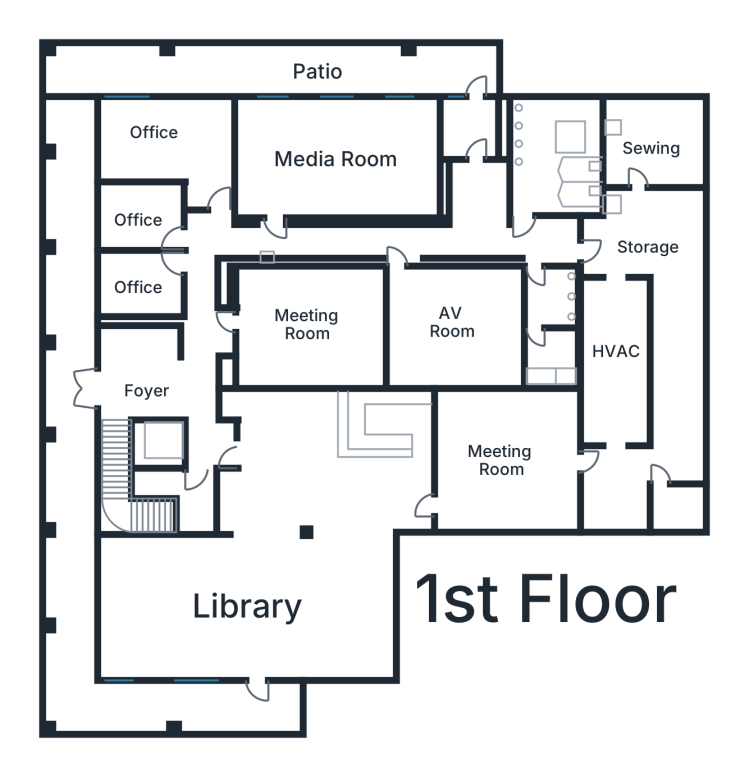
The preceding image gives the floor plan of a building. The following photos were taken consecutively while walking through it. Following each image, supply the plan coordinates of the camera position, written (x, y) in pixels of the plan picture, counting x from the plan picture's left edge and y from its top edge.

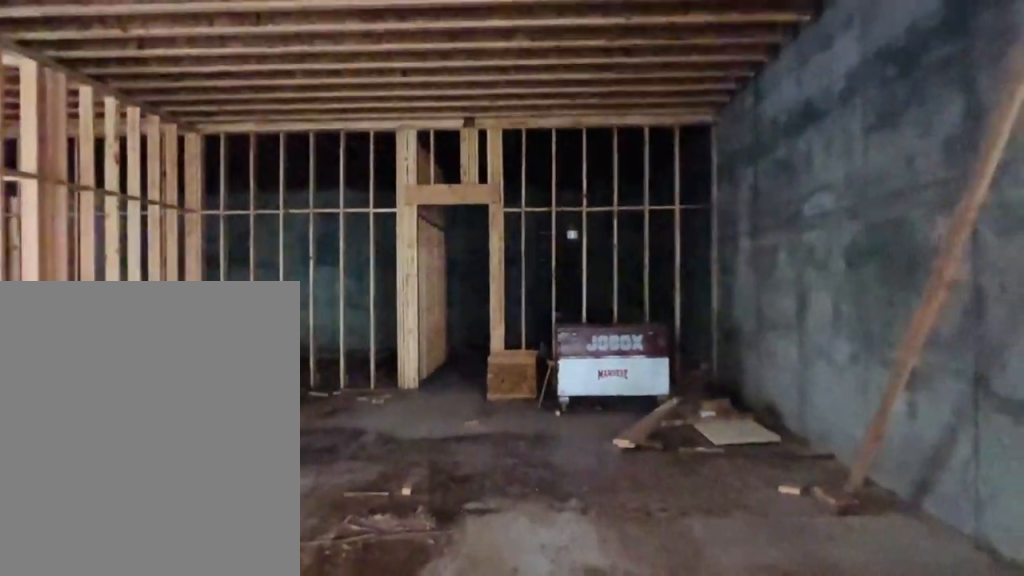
(420, 465)
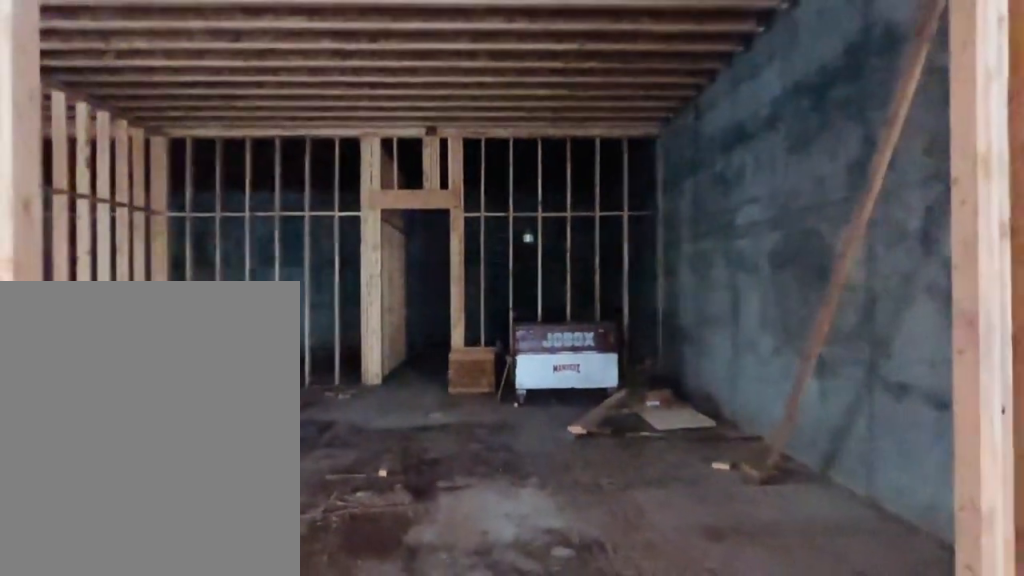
(410, 466)
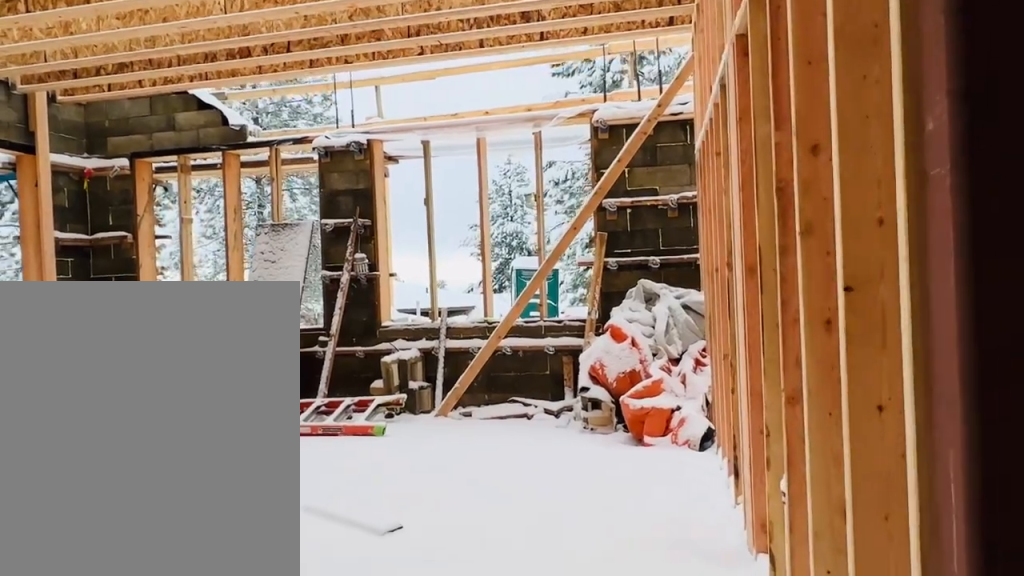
(237, 558)
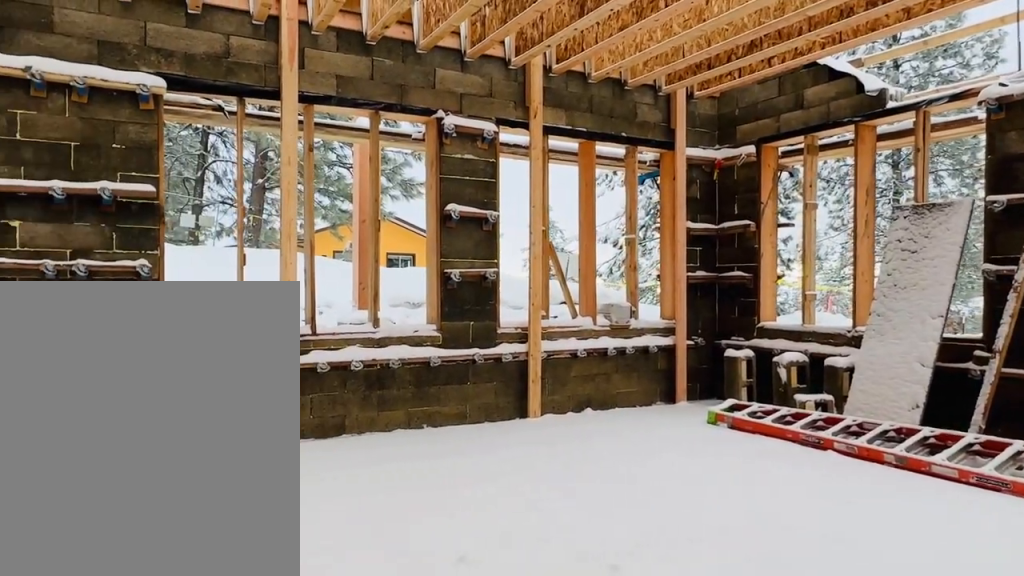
(226, 564)
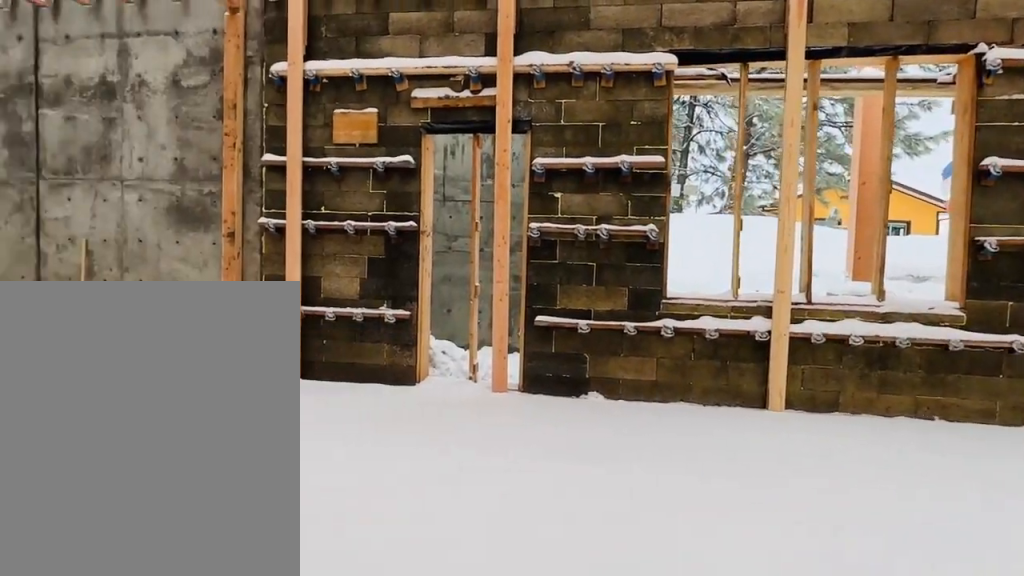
(226, 563)
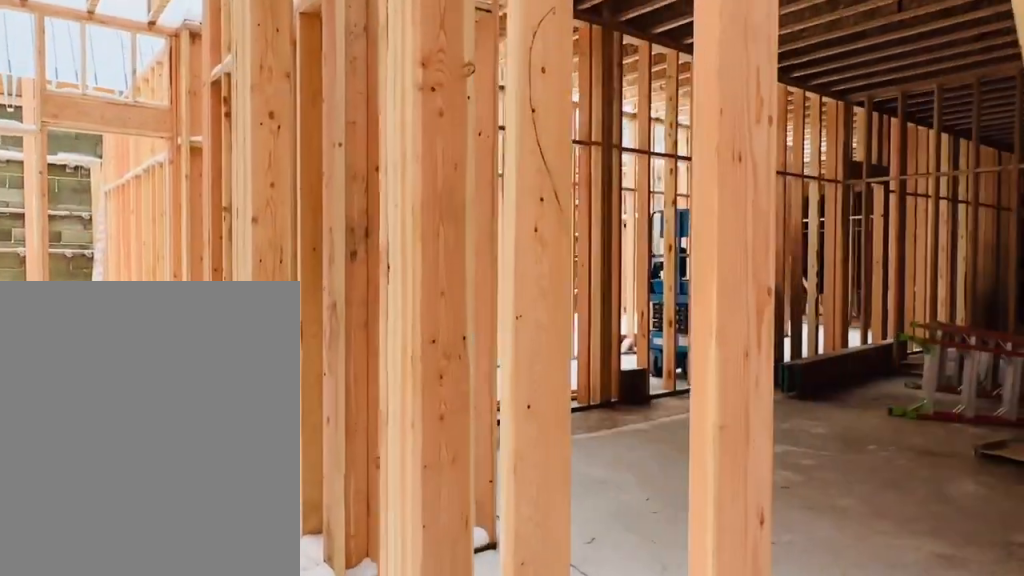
(215, 366)
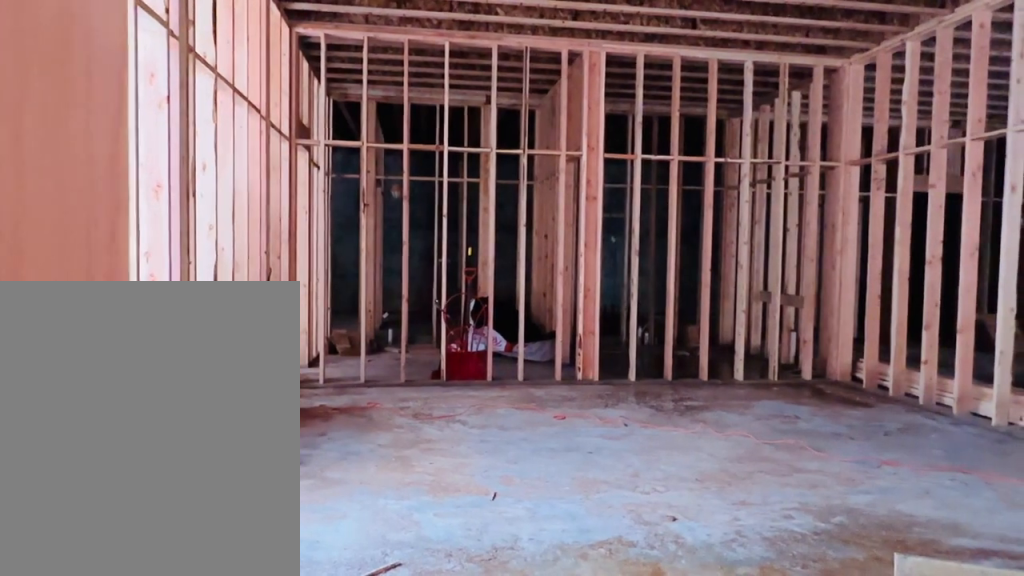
(366, 310)
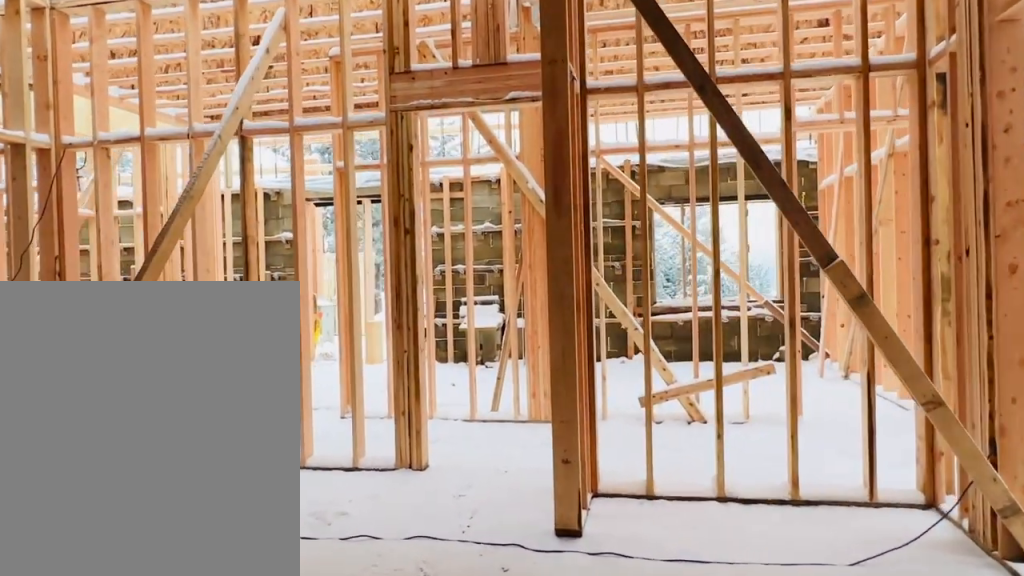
(308, 311)
